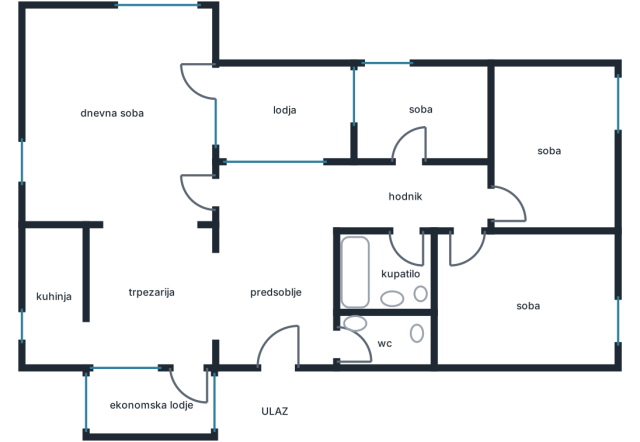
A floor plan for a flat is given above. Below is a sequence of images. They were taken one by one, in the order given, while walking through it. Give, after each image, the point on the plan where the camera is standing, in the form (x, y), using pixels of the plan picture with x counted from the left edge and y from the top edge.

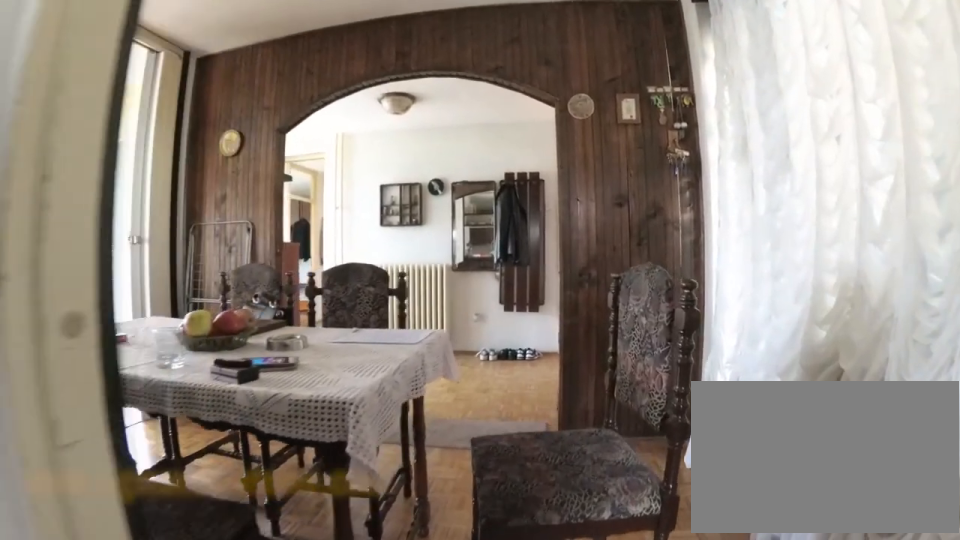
(56, 350)
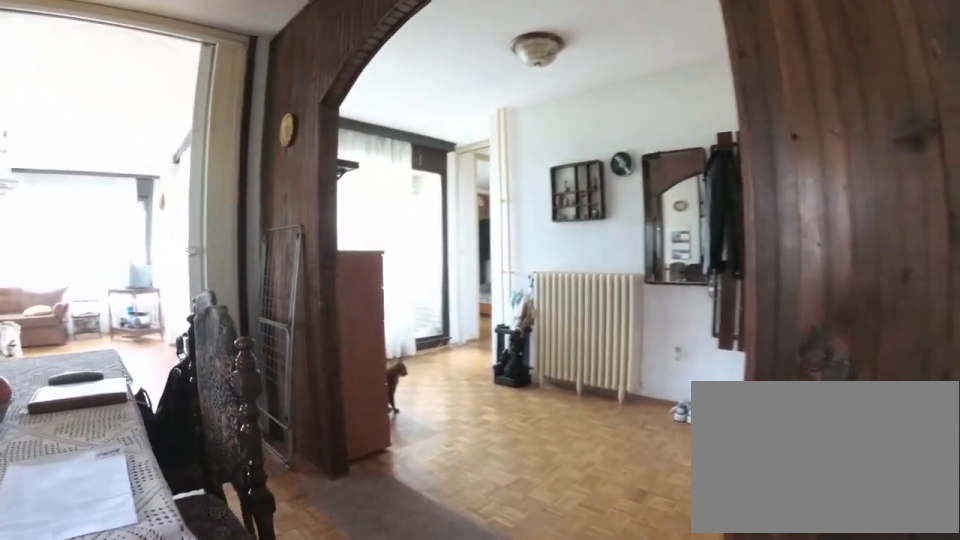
(146, 357)
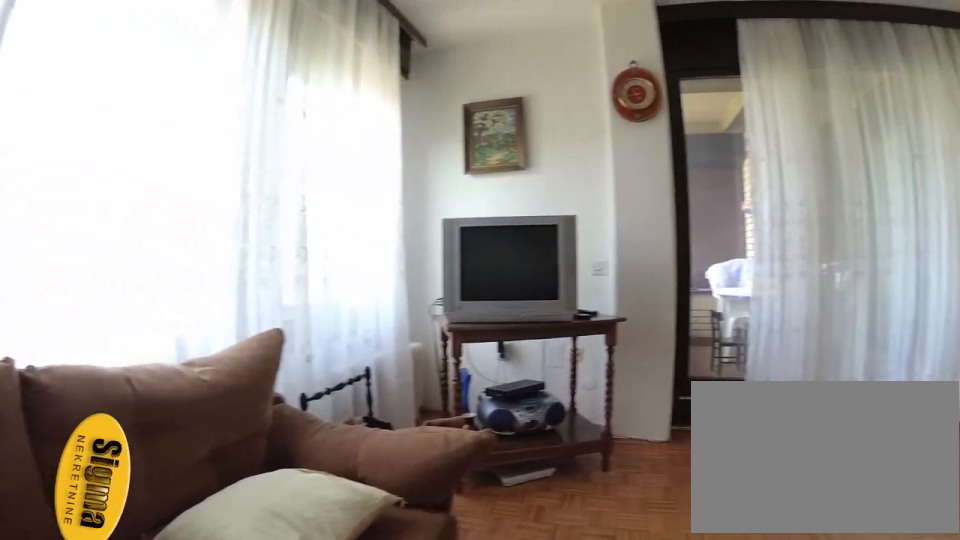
(58, 65)
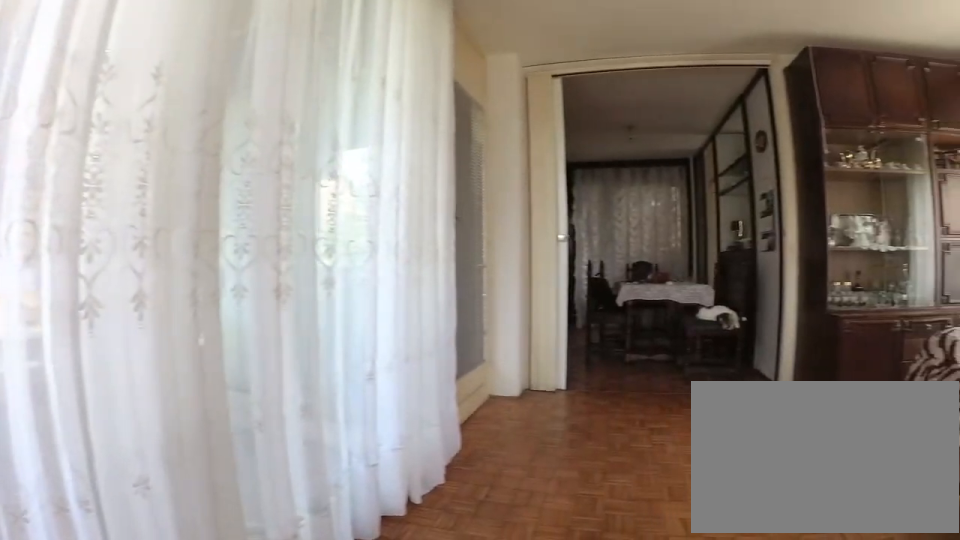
(175, 52)
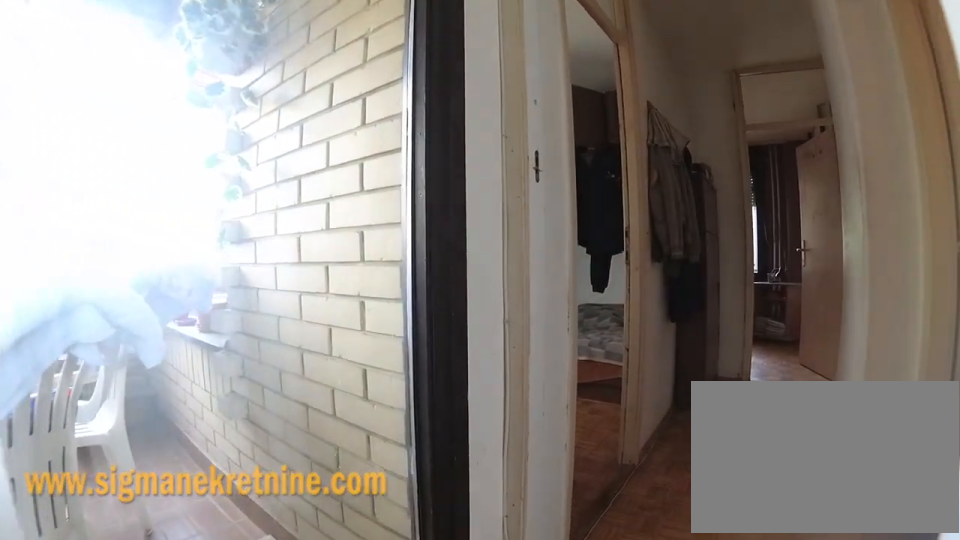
(283, 222)
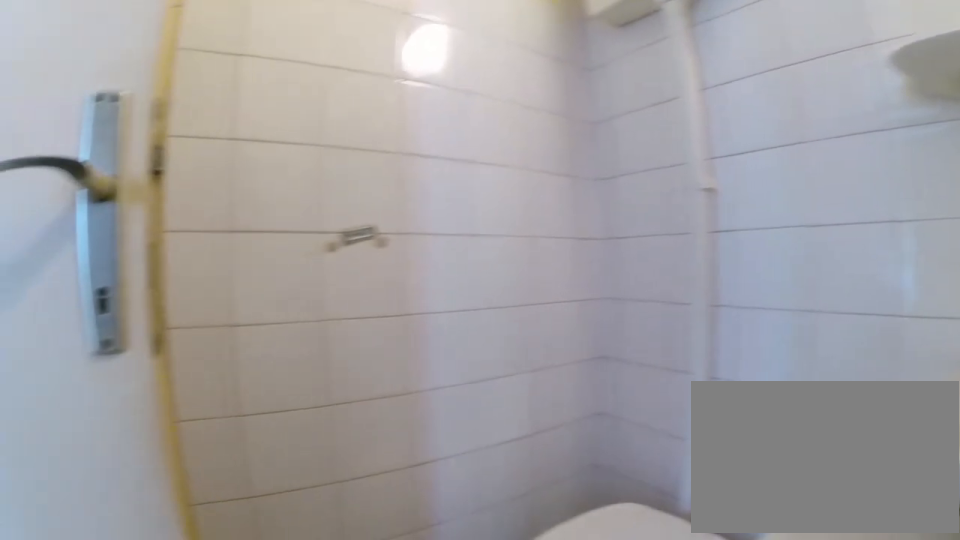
(360, 272)
